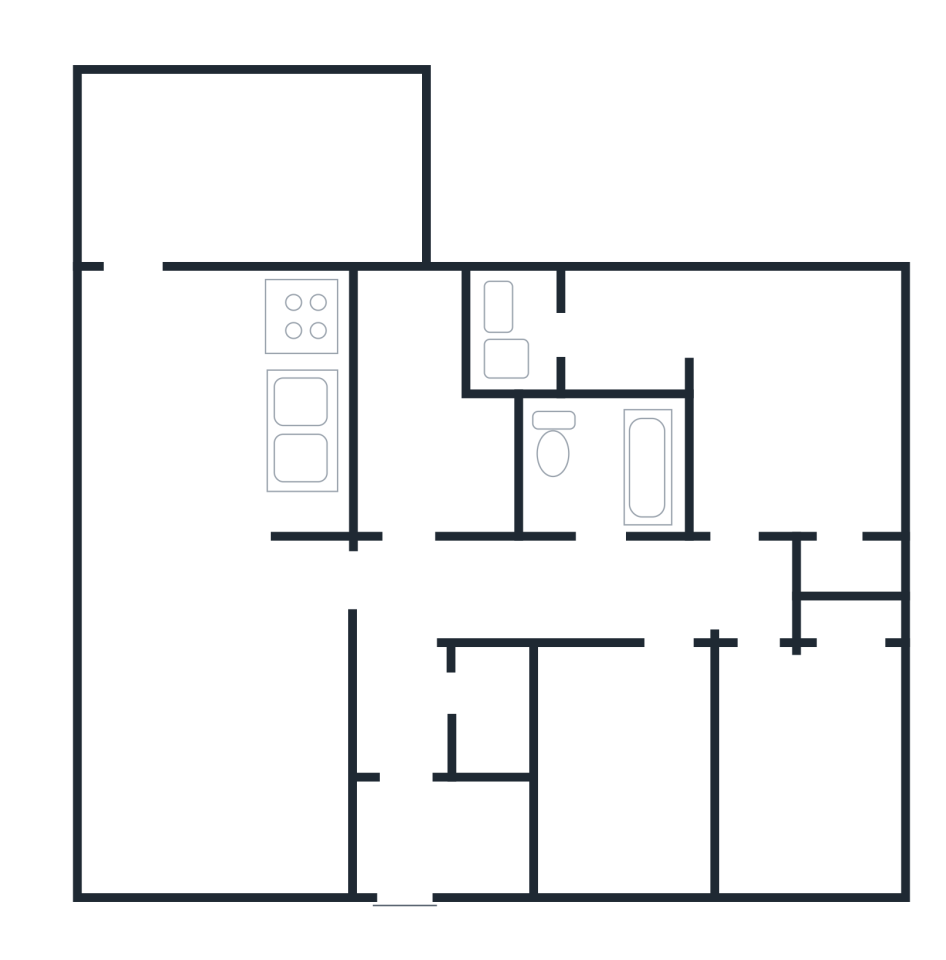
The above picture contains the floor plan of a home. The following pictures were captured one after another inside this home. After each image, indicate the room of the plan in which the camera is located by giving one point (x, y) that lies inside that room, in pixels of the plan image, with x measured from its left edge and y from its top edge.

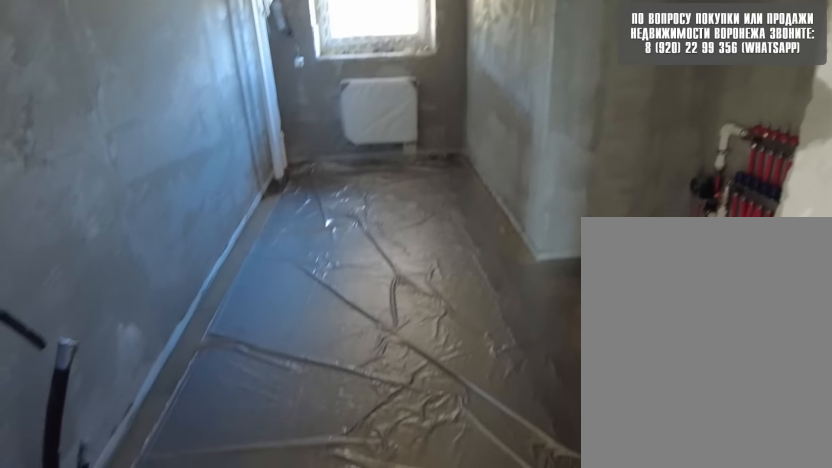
(438, 500)
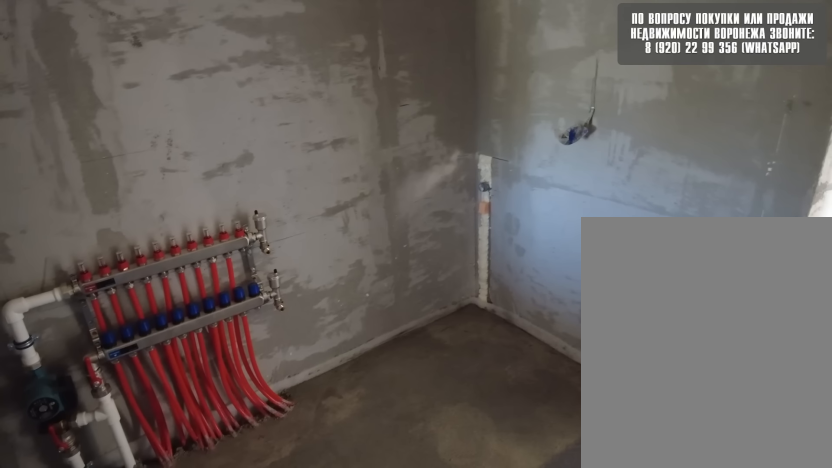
(441, 477)
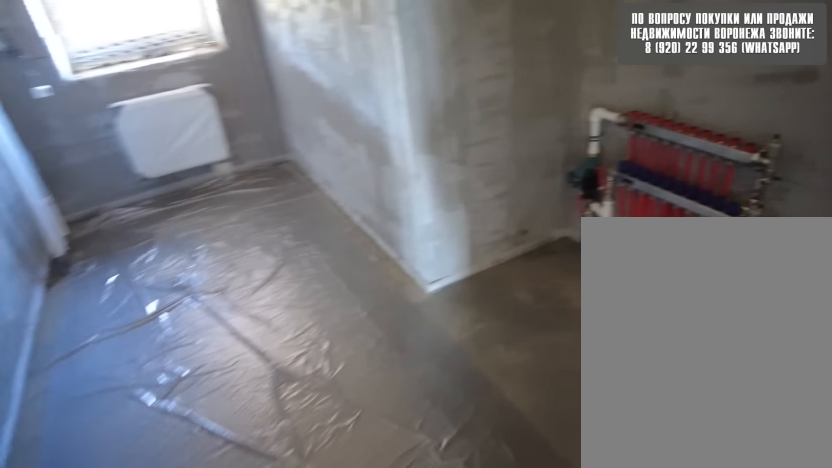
(442, 470)
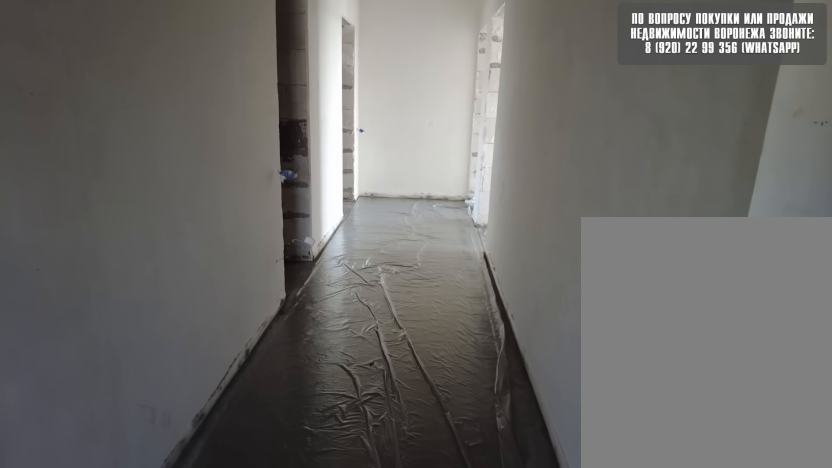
(422, 621)
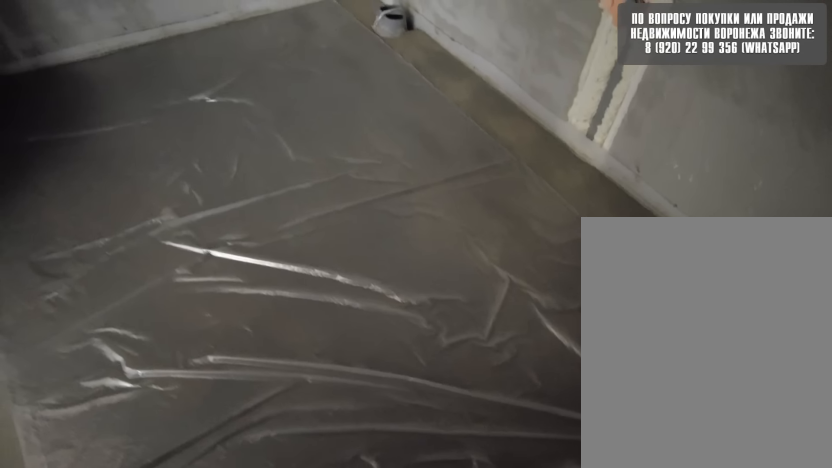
(627, 618)
